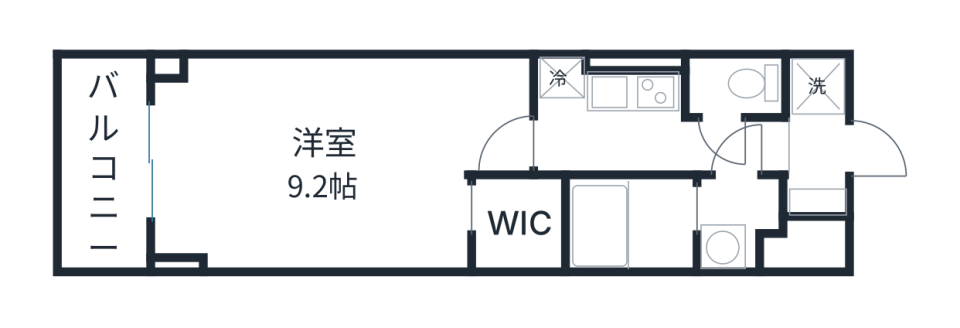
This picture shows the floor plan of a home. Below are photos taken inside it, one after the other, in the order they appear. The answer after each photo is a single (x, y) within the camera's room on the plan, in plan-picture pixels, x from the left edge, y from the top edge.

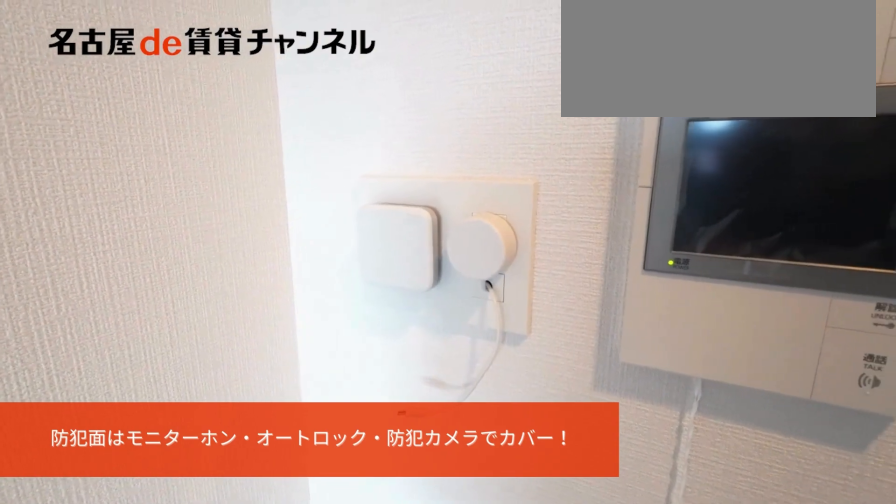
(332, 158)
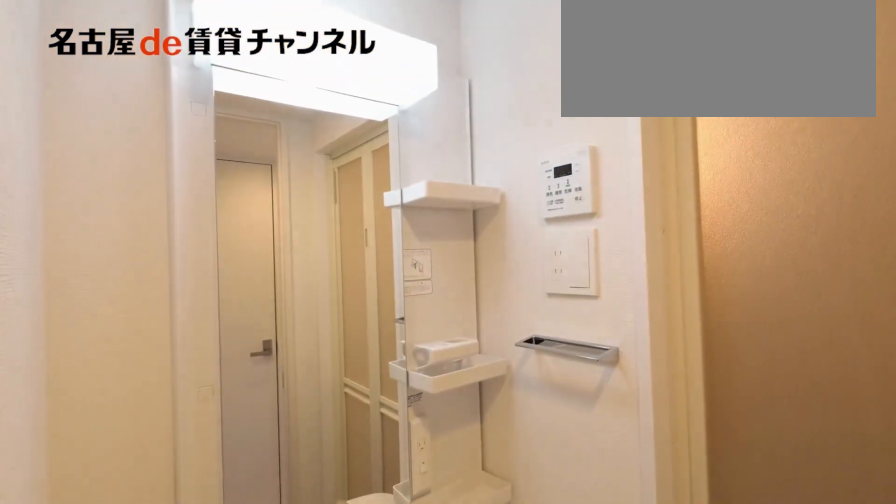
(737, 222)
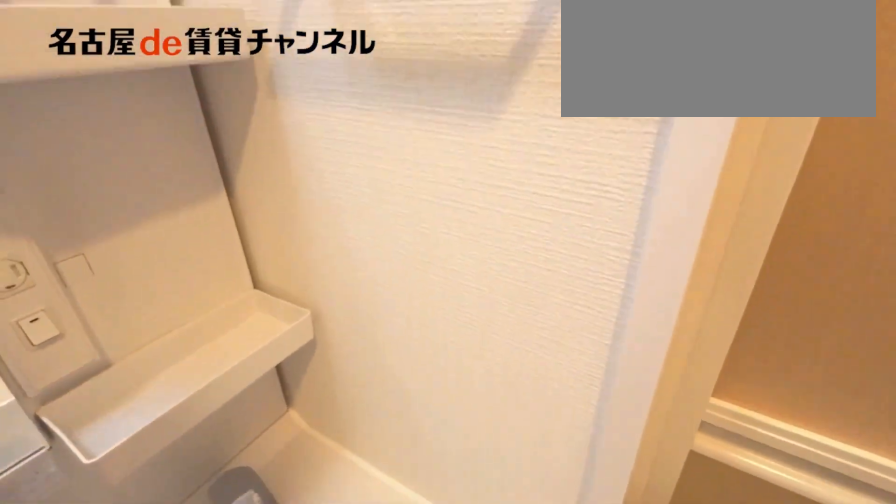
(737, 222)
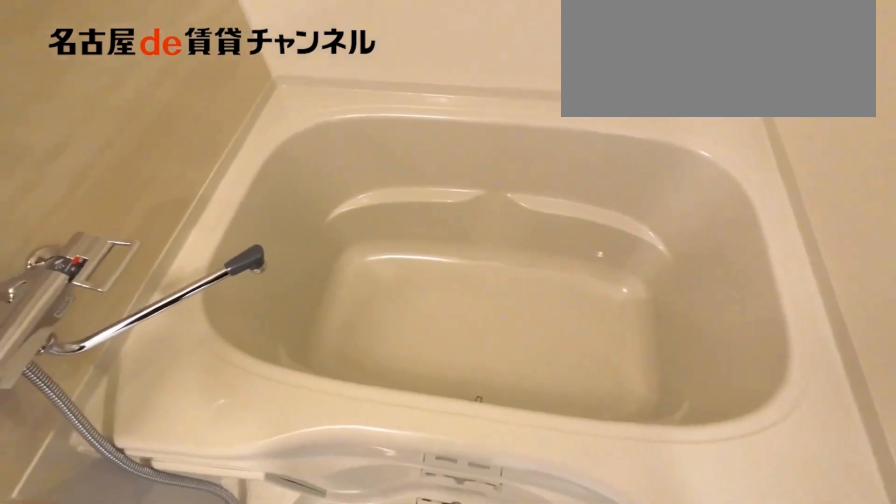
(631, 225)
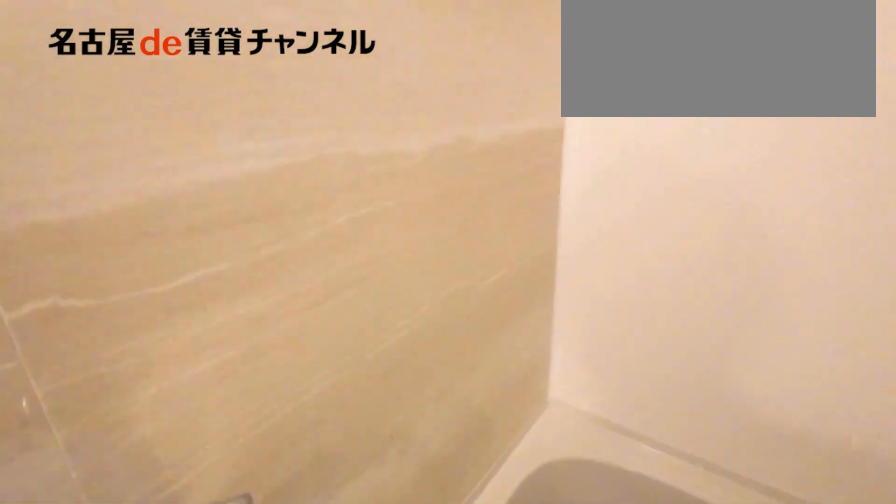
(631, 225)
